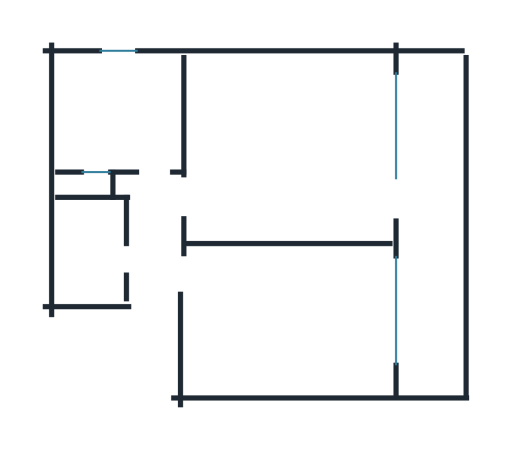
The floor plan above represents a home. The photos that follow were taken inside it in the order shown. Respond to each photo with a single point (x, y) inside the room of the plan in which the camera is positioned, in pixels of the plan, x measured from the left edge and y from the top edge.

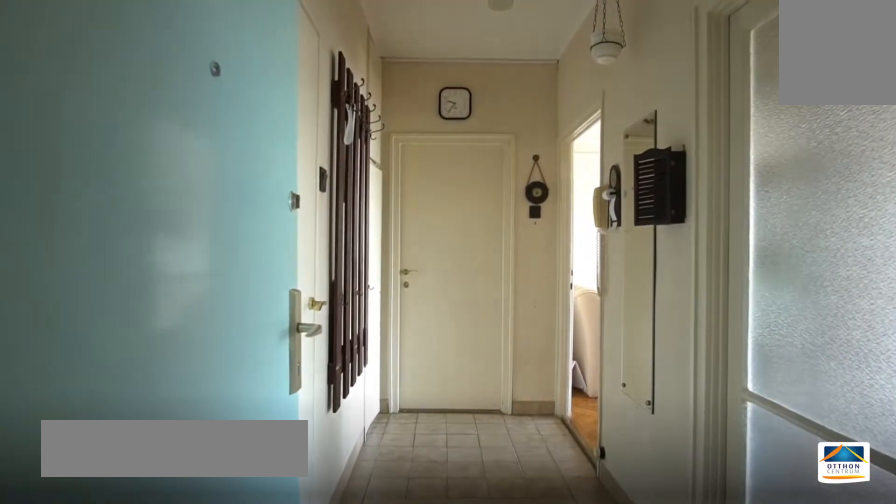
(155, 256)
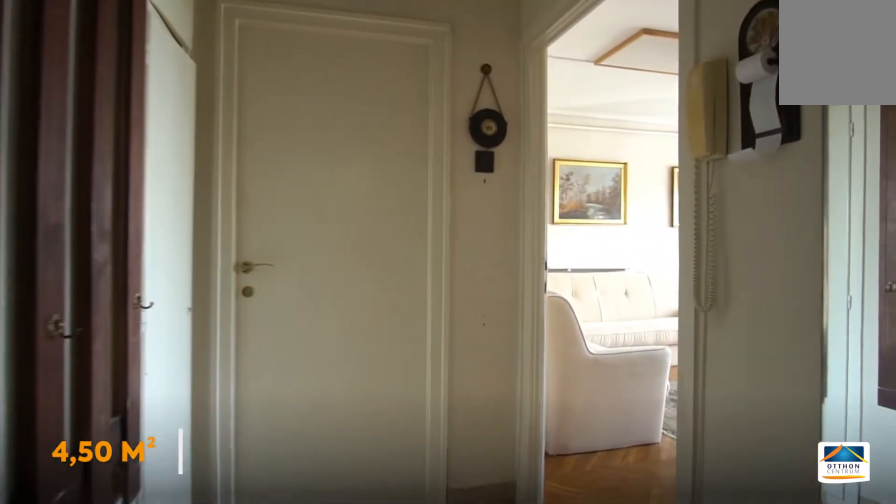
(154, 257)
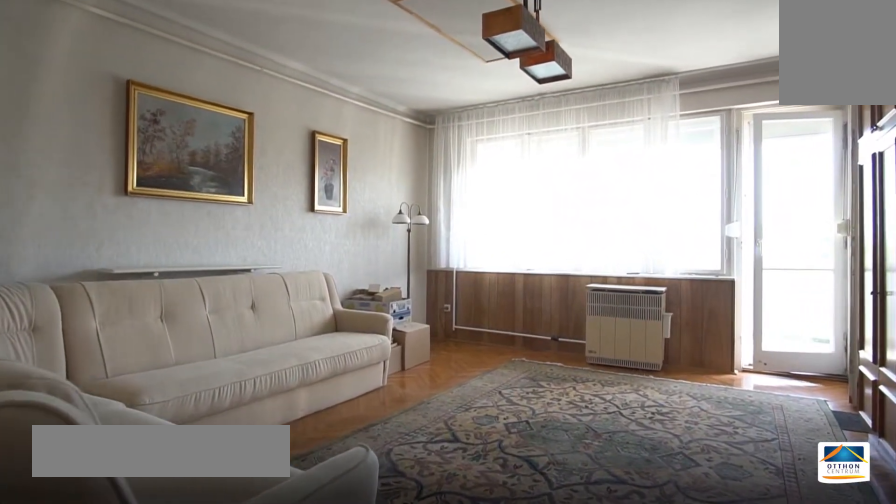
(291, 142)
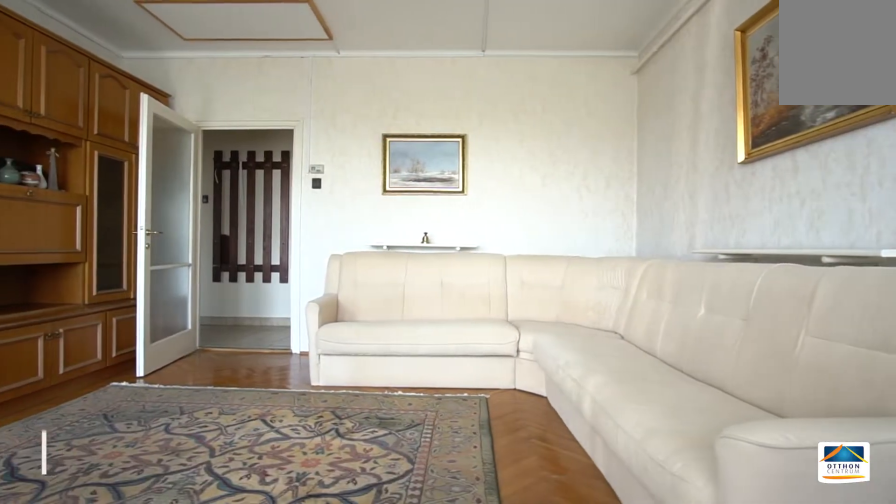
(292, 142)
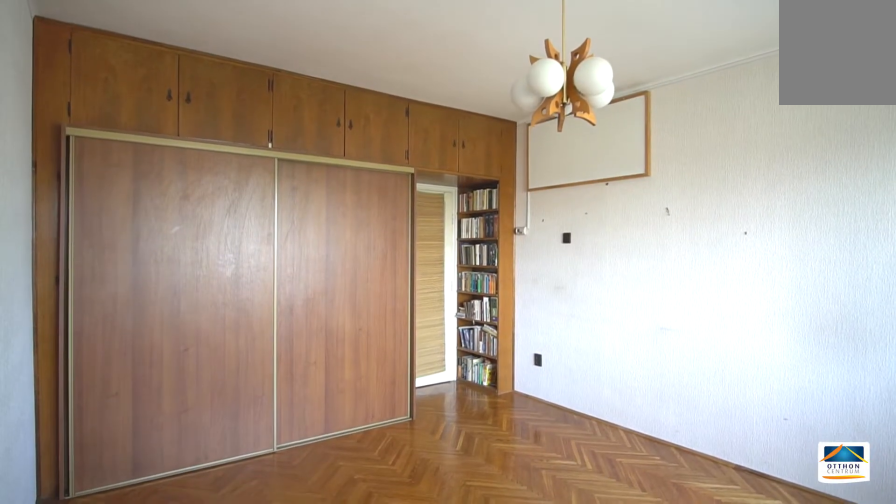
(291, 318)
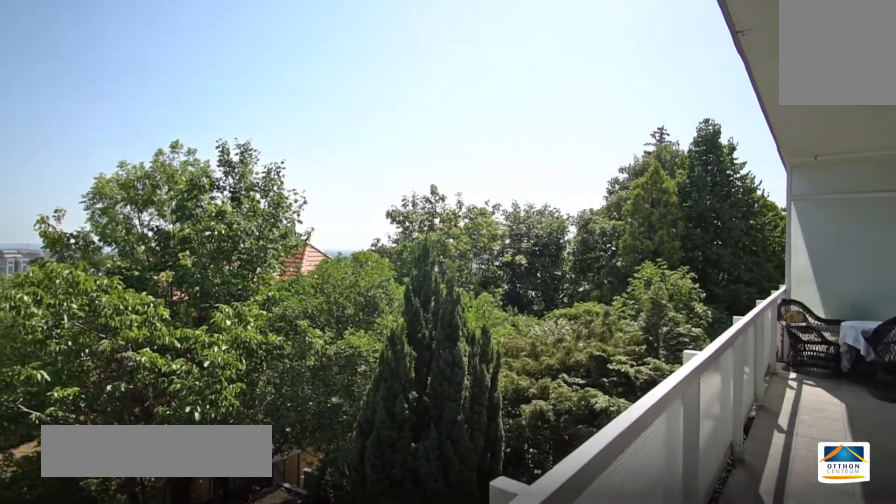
(434, 210)
